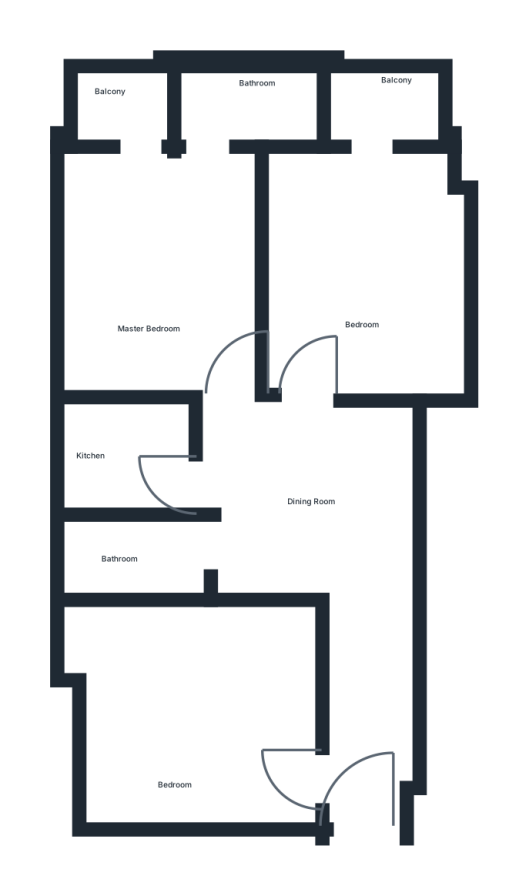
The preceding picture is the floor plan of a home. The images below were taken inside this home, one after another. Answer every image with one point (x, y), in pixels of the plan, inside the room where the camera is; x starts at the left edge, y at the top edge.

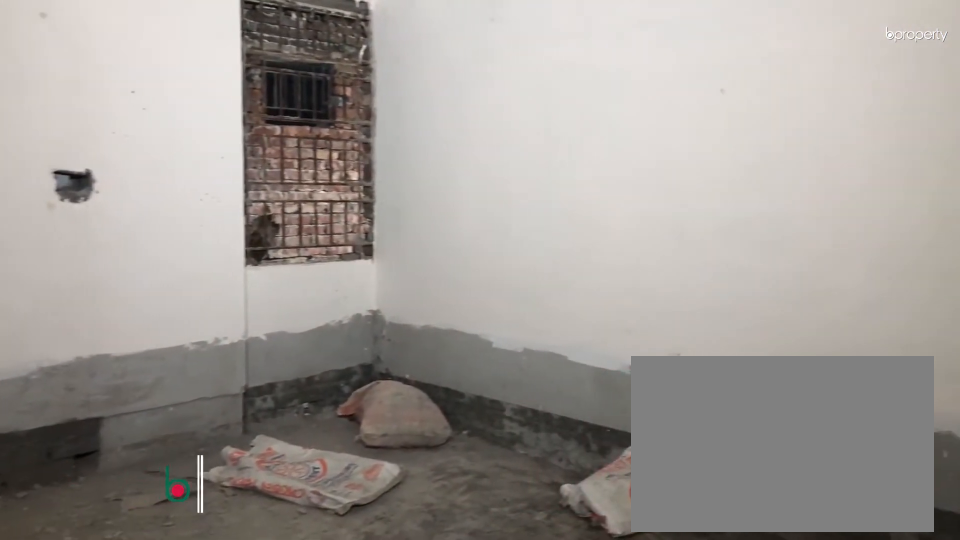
(179, 724)
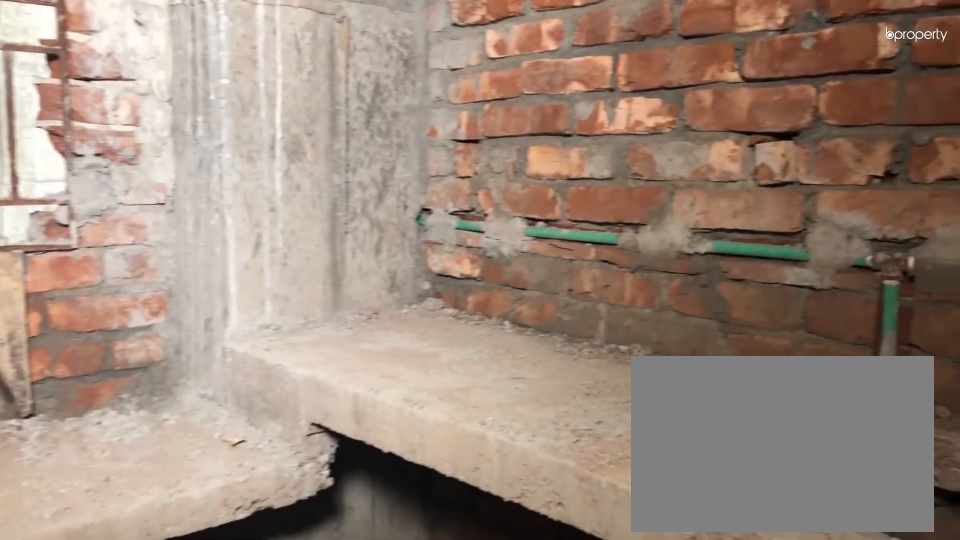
(110, 454)
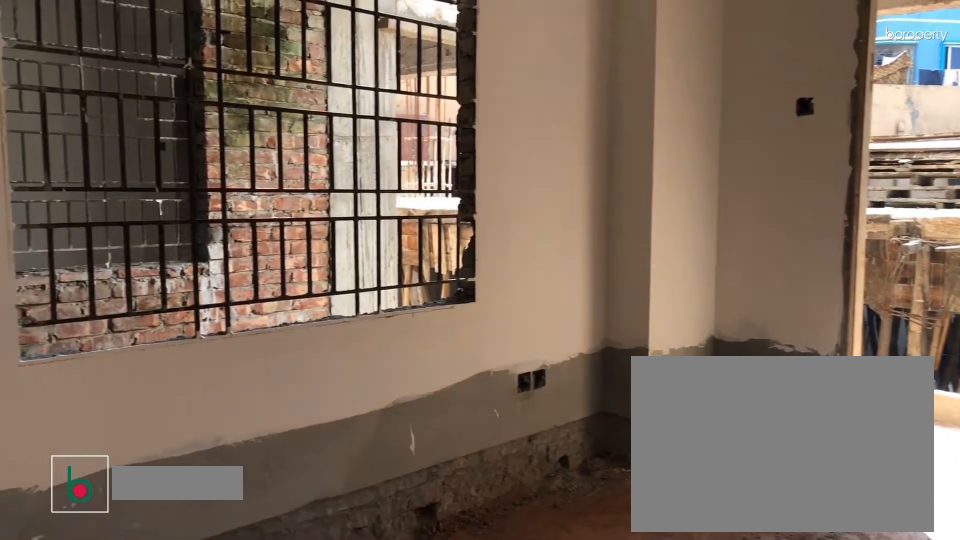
(156, 266)
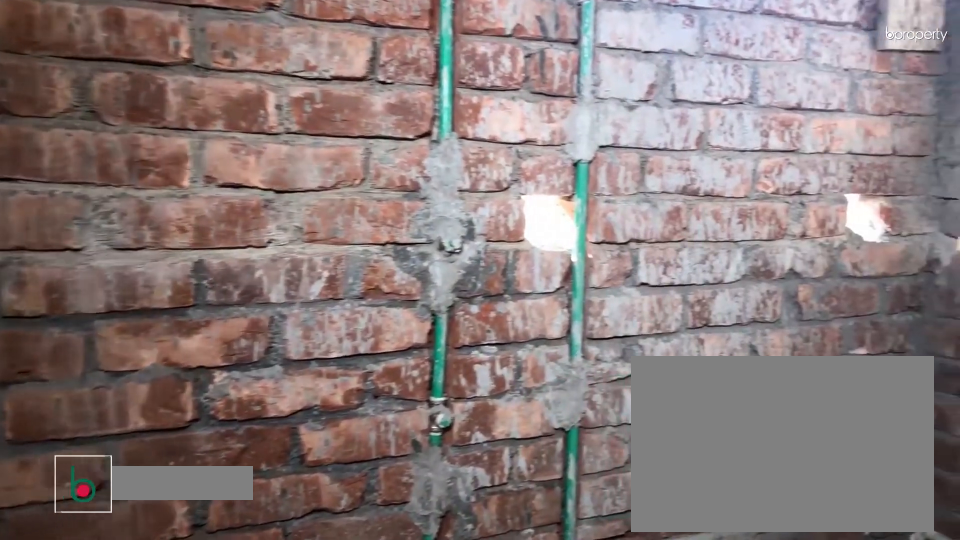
(247, 93)
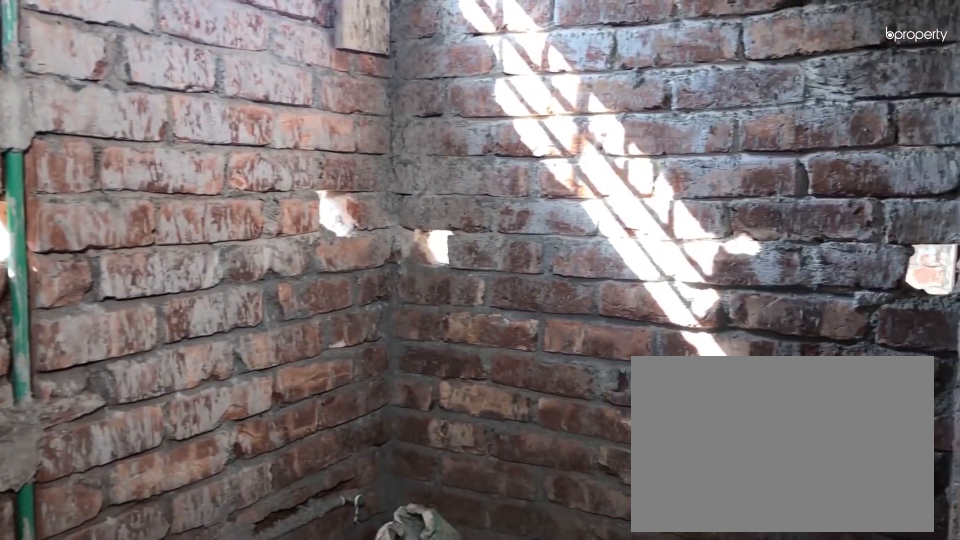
(247, 93)
